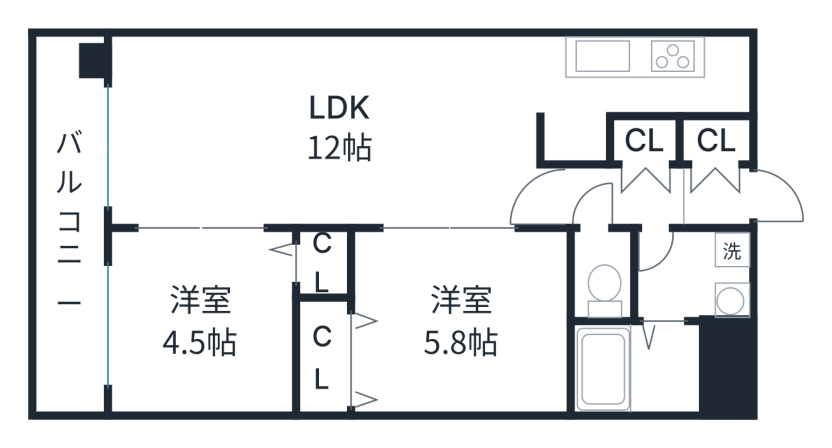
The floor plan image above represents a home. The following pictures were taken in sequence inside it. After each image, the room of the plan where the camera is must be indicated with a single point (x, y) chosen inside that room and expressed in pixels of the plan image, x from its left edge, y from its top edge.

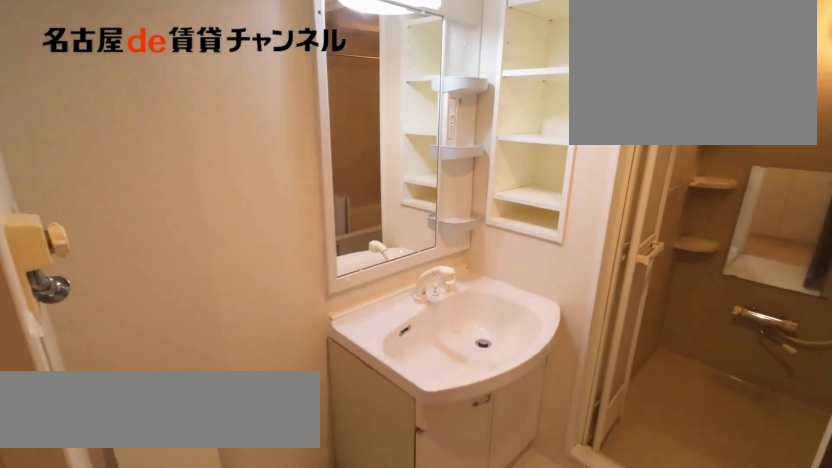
(694, 275)
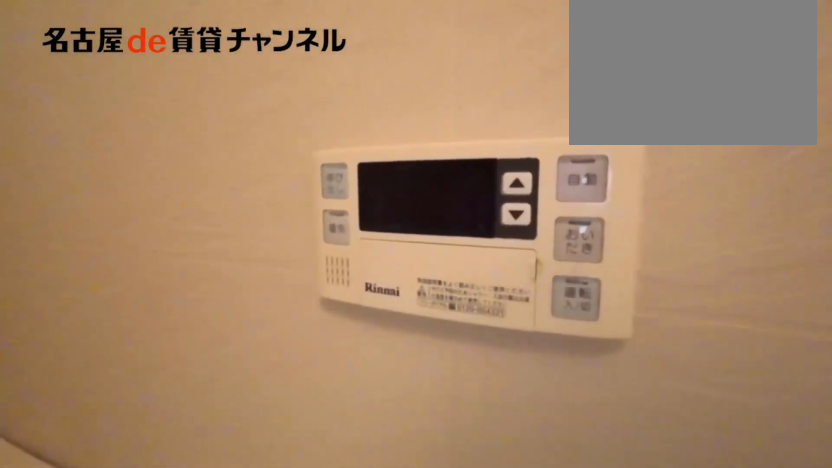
(634, 366)
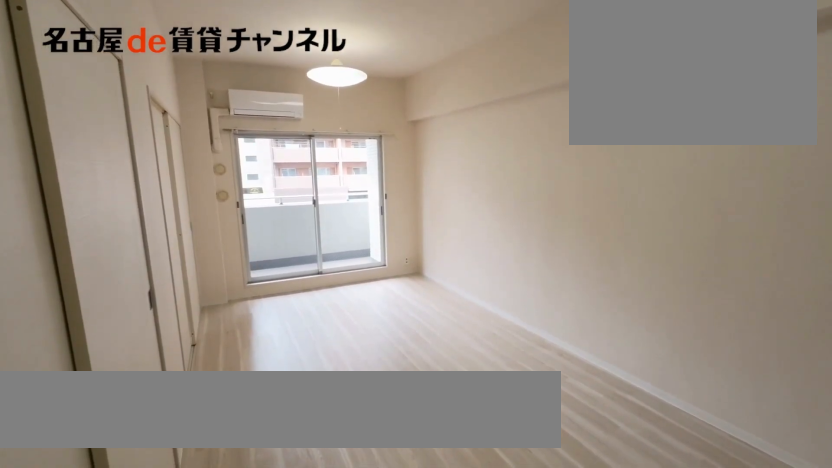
(335, 130)
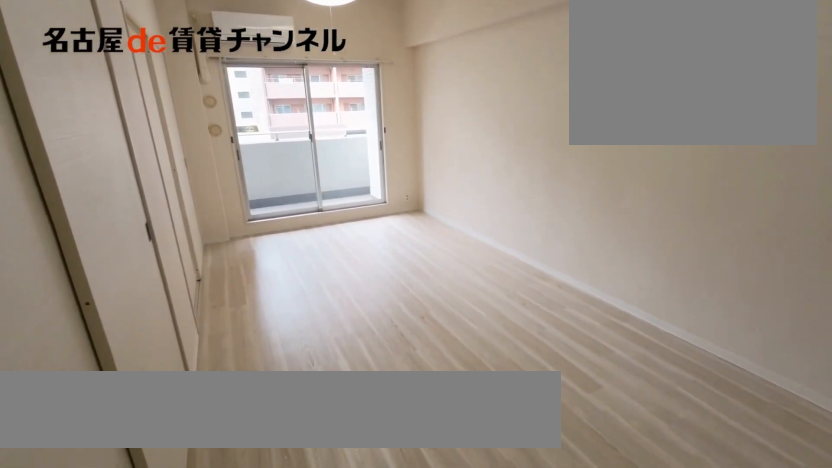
(335, 130)
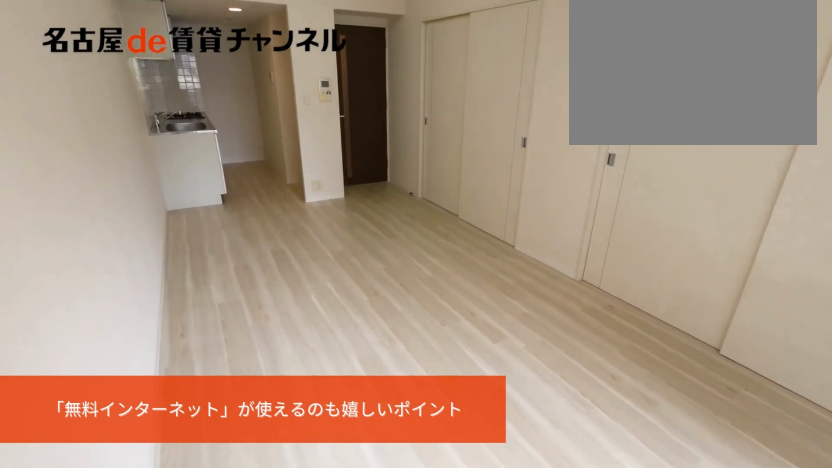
(335, 130)
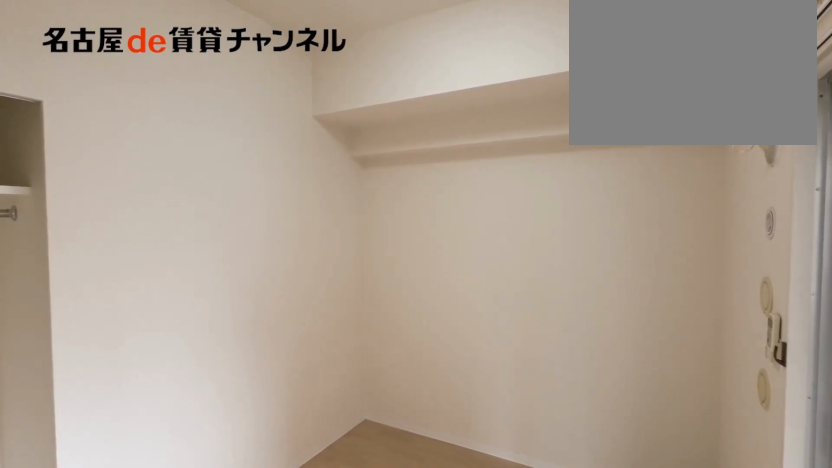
(213, 311)
